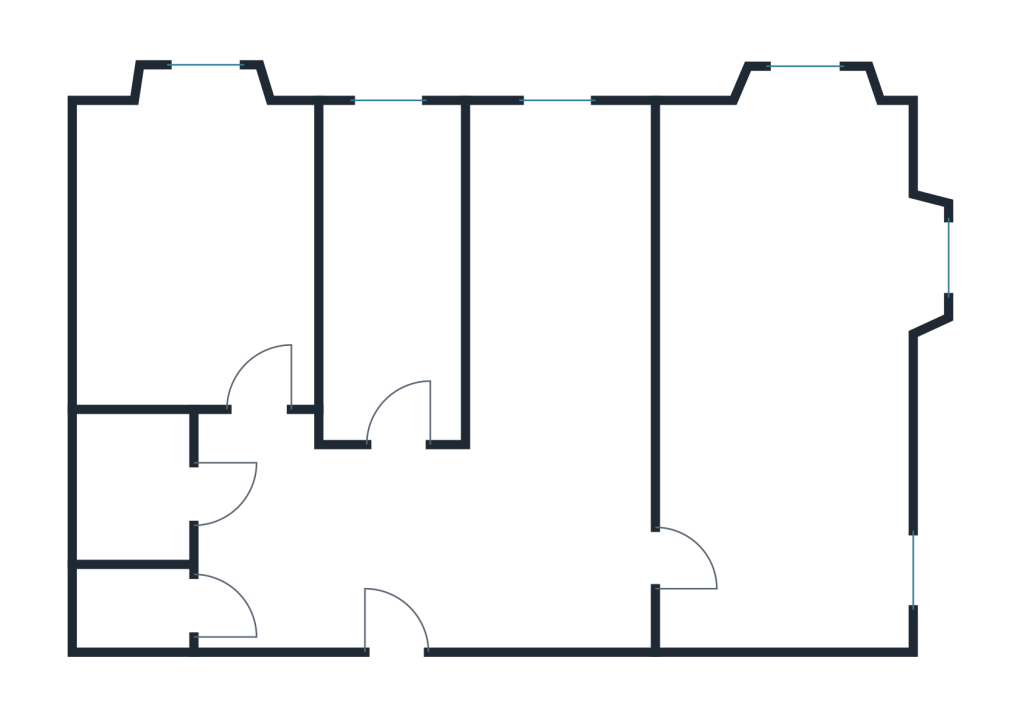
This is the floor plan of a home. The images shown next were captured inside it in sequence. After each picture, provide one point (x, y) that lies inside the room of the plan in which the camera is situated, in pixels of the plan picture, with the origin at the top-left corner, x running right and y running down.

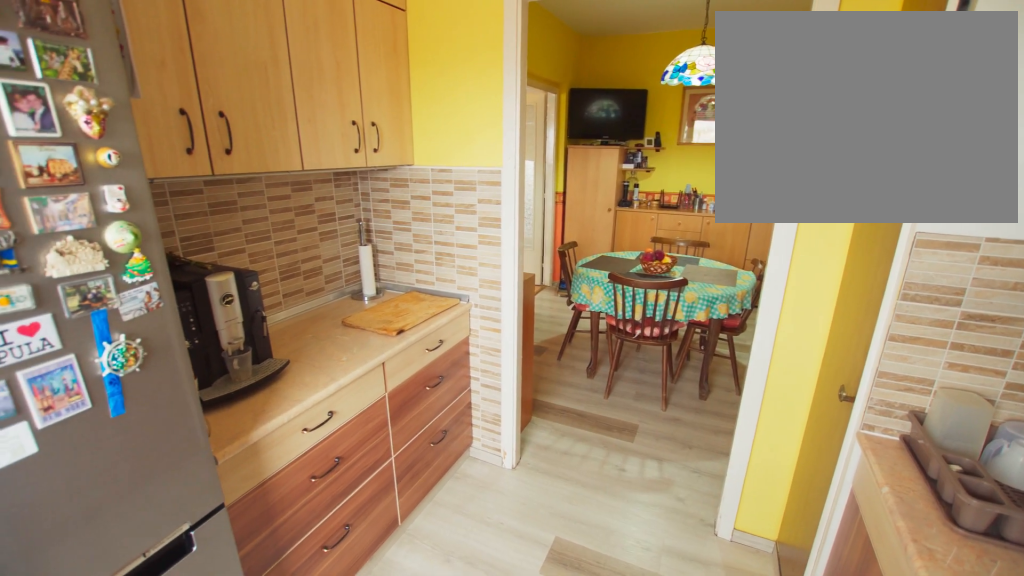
(566, 280)
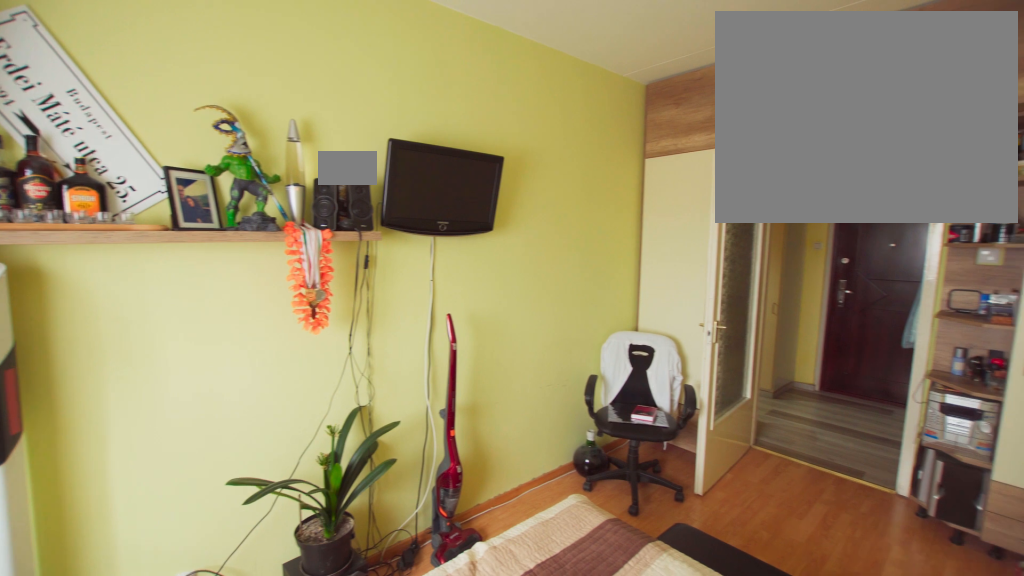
(388, 280)
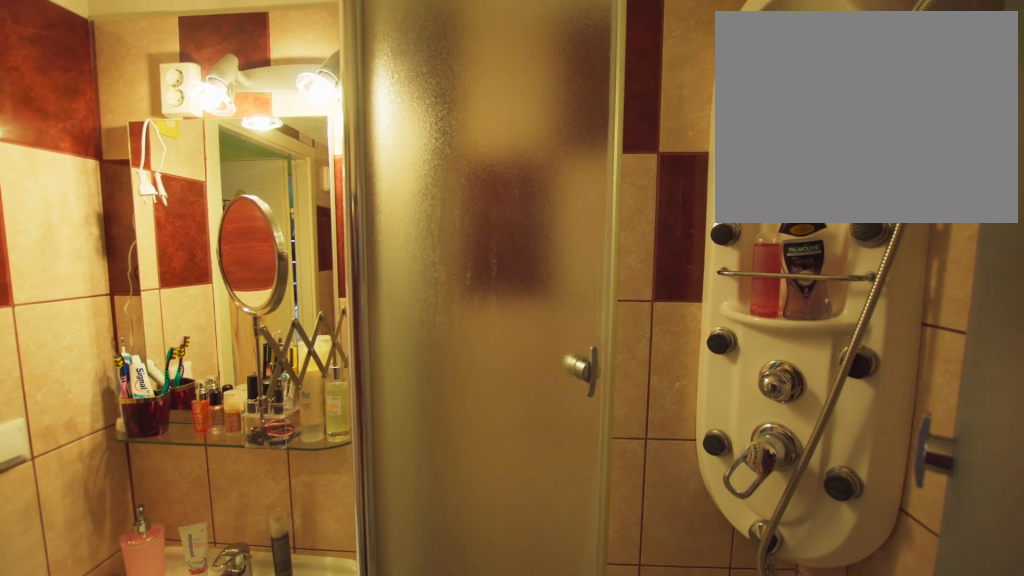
(138, 485)
